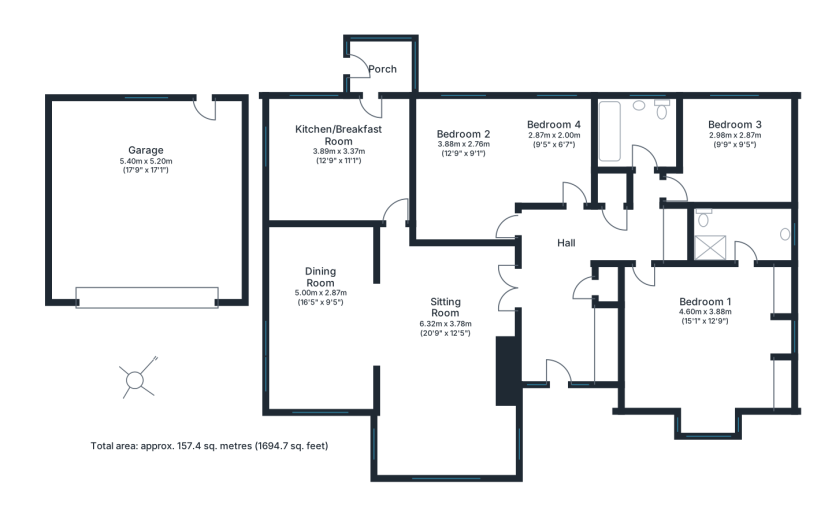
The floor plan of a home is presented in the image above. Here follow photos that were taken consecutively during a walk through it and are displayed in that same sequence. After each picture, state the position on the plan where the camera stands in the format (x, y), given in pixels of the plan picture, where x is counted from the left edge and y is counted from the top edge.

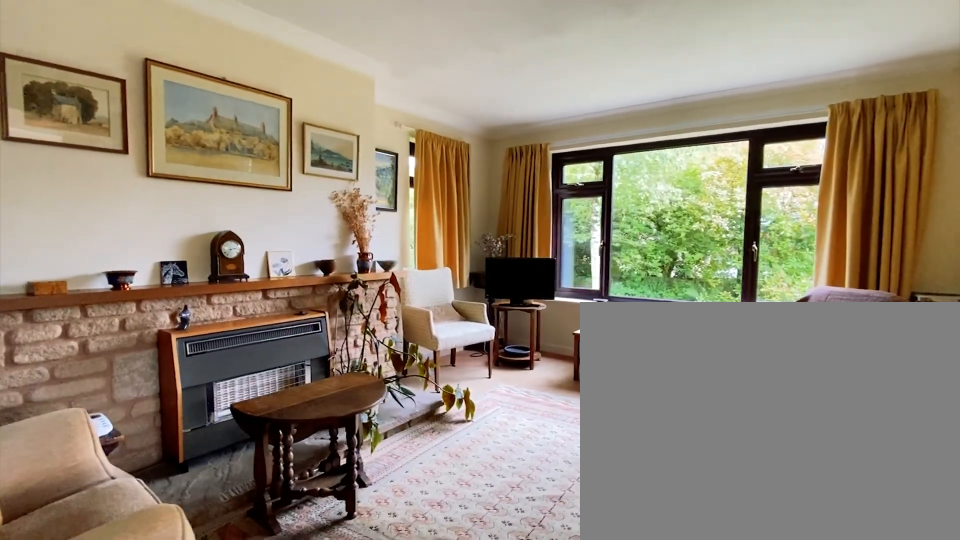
(423, 301)
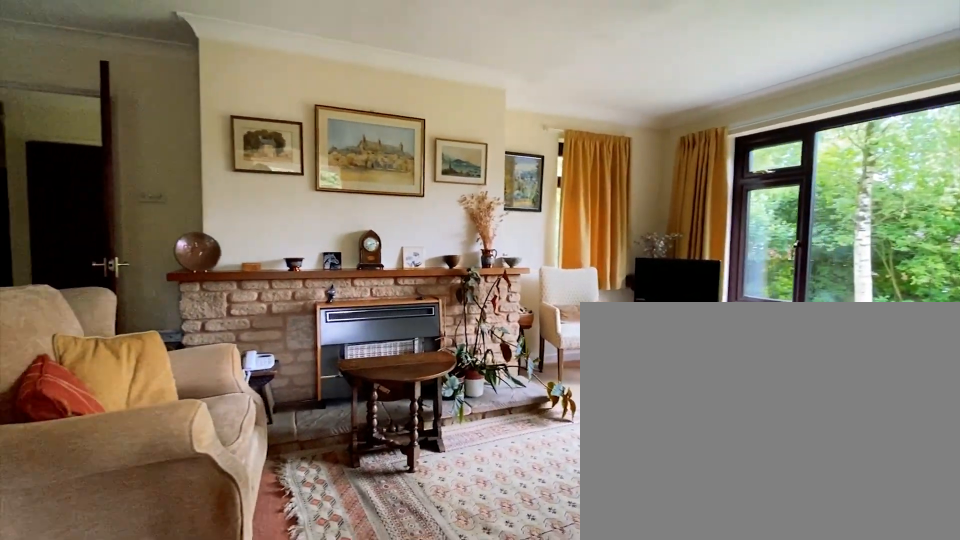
(407, 308)
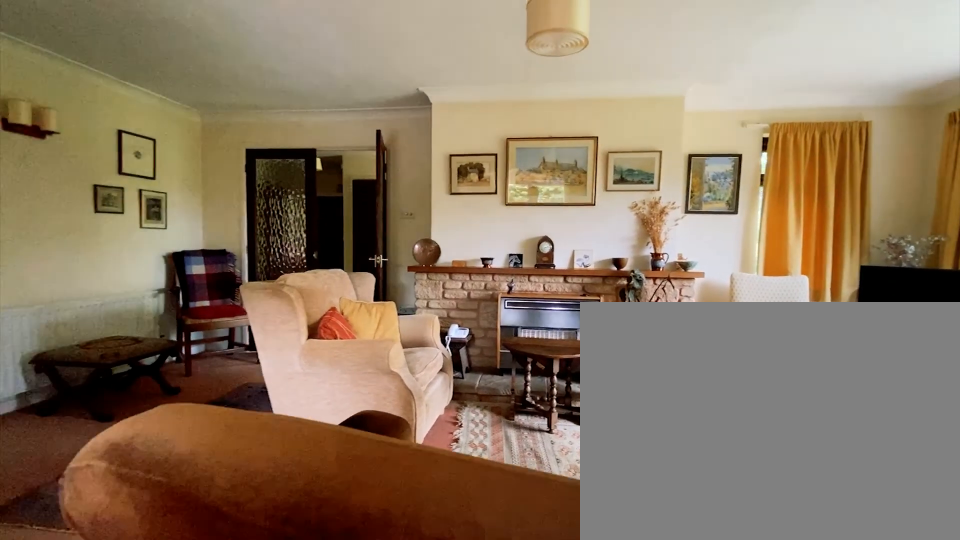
(385, 319)
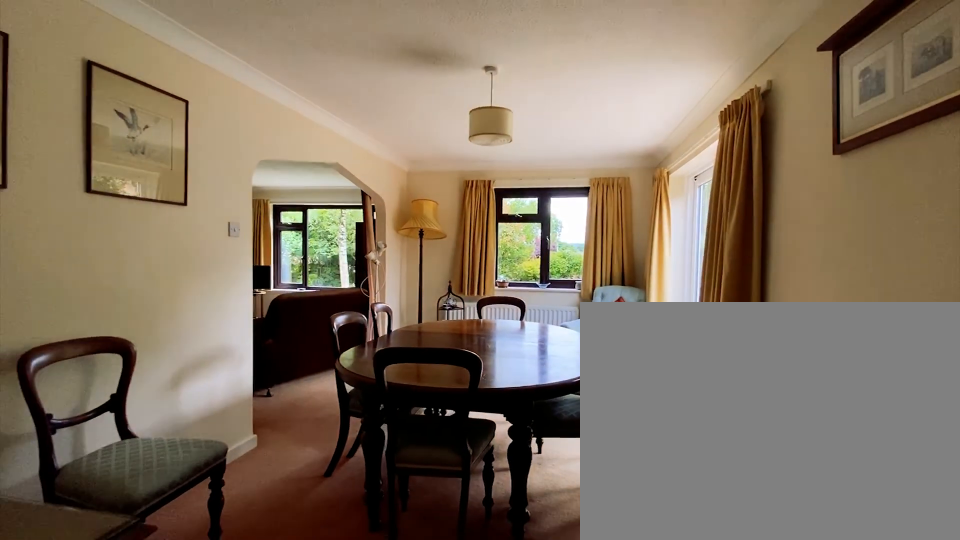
(294, 230)
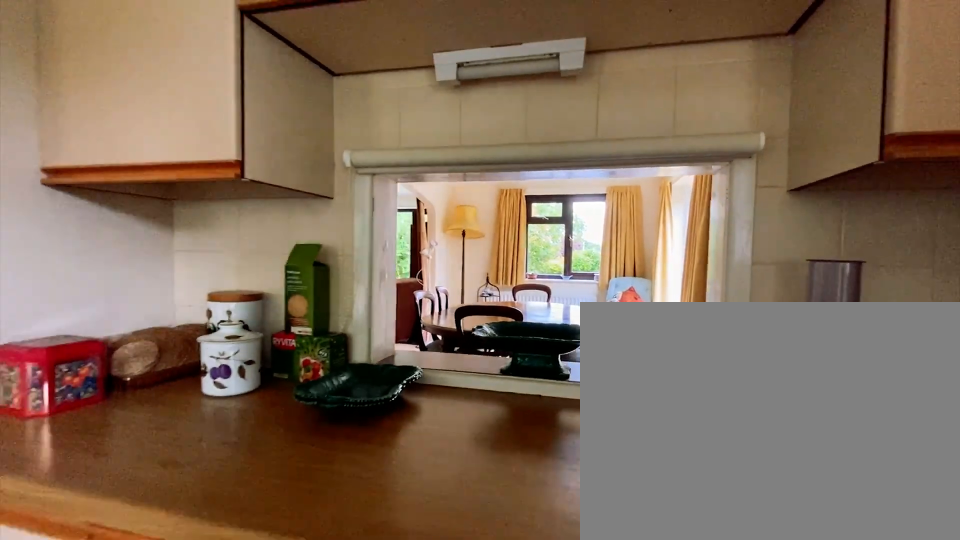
(294, 205)
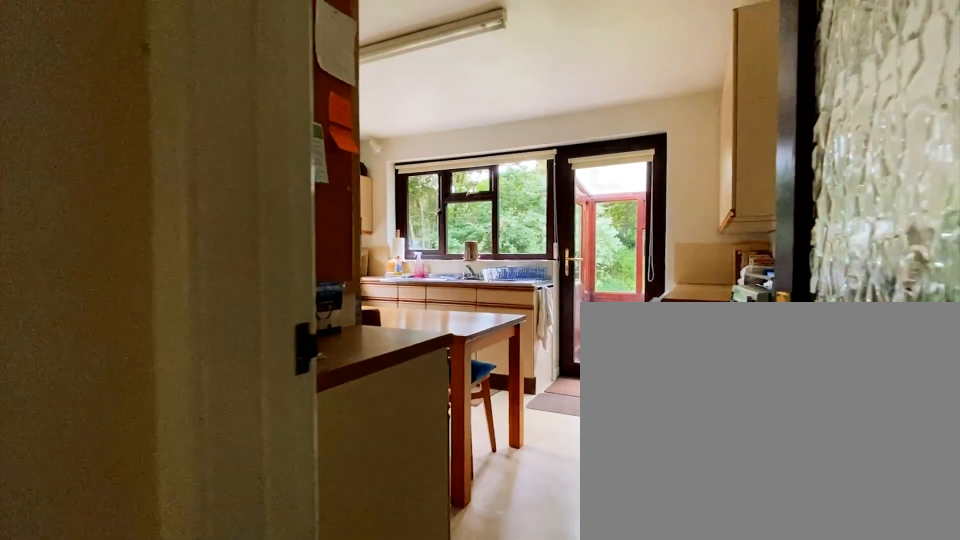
(393, 242)
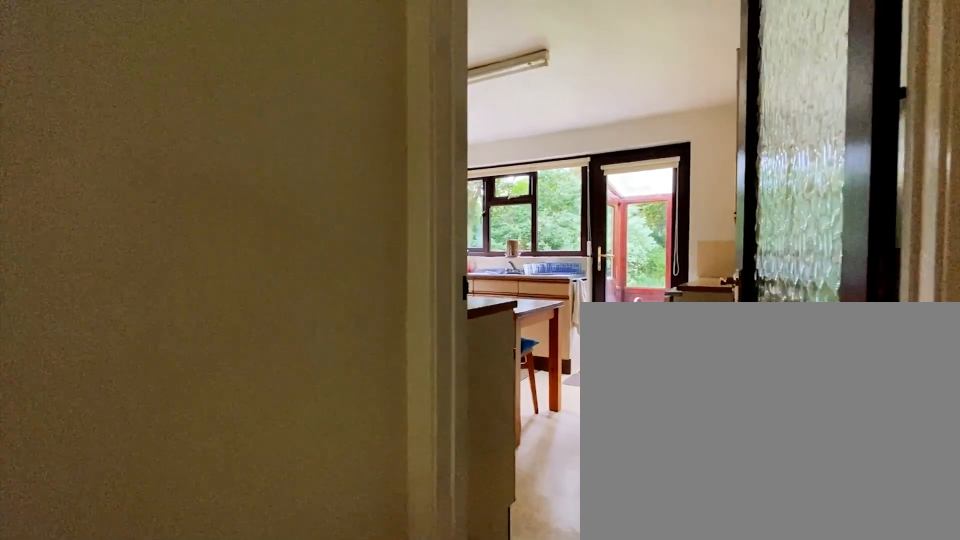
(393, 261)
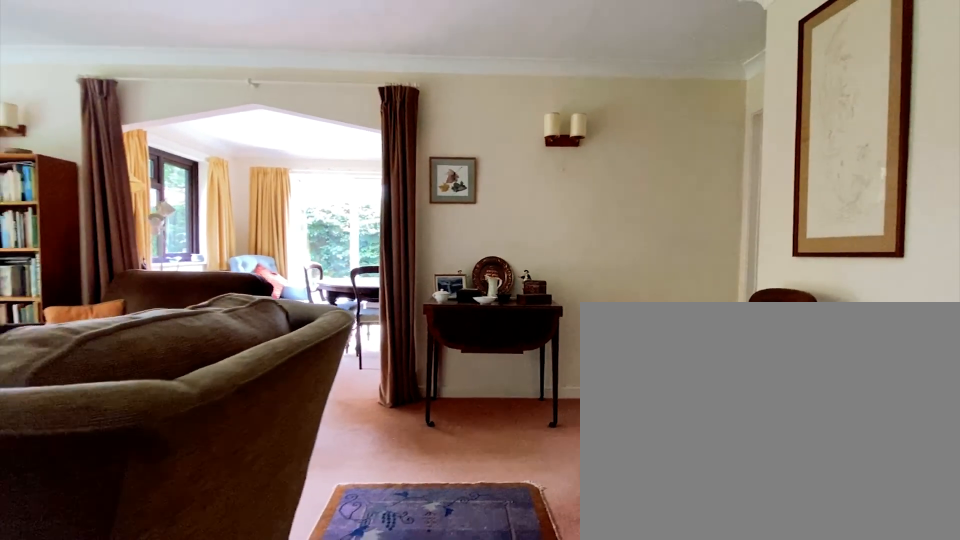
(476, 290)
